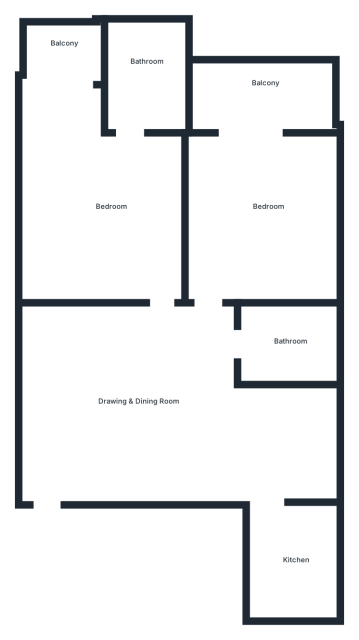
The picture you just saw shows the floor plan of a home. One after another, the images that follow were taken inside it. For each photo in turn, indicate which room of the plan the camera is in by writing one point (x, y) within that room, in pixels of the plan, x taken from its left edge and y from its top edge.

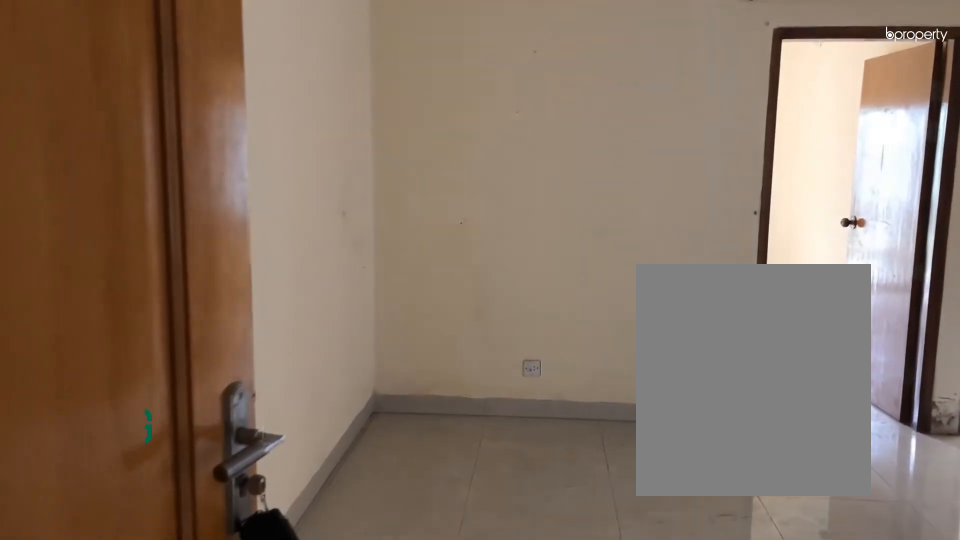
(145, 416)
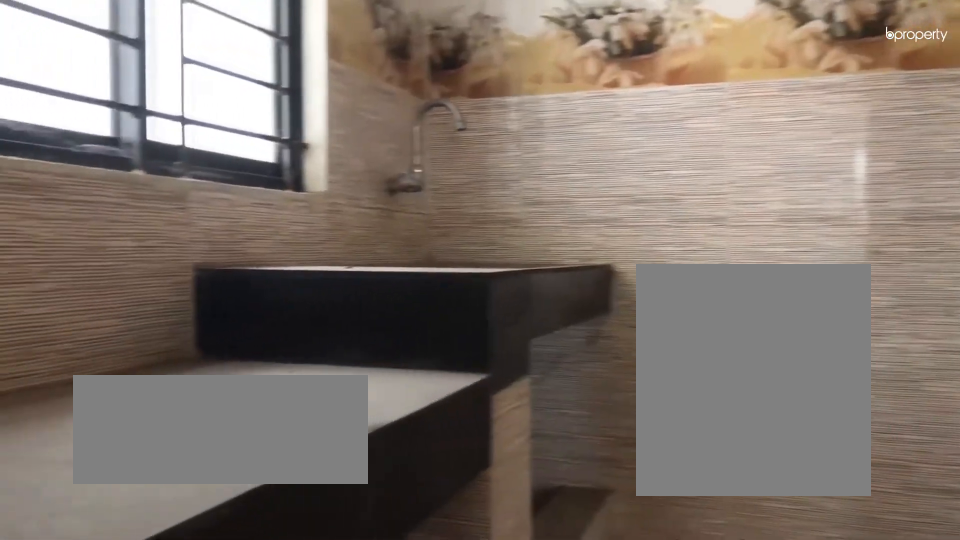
(294, 566)
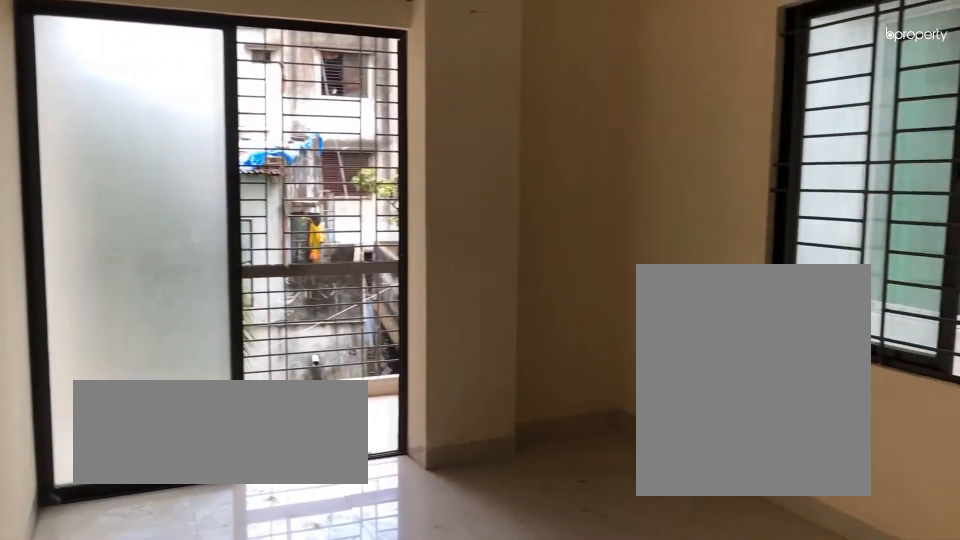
(268, 212)
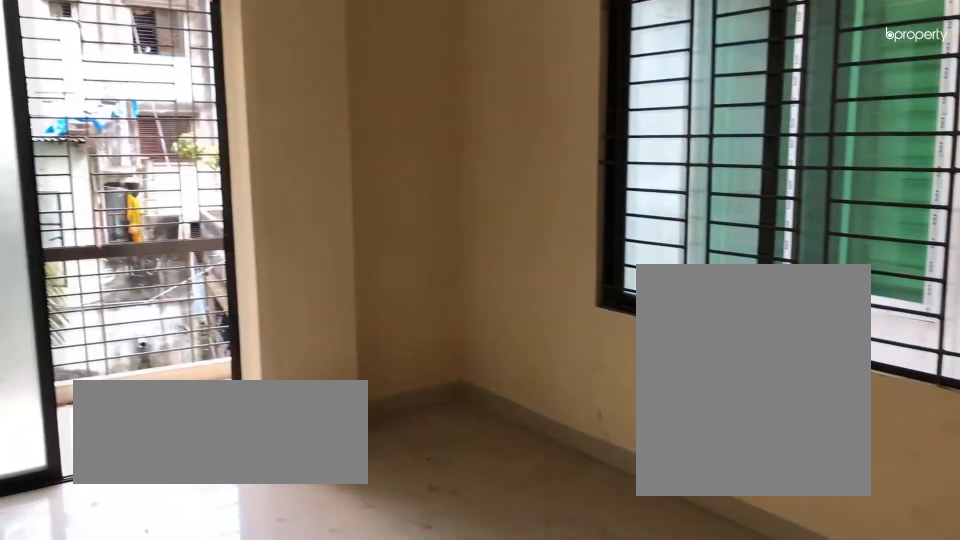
(268, 212)
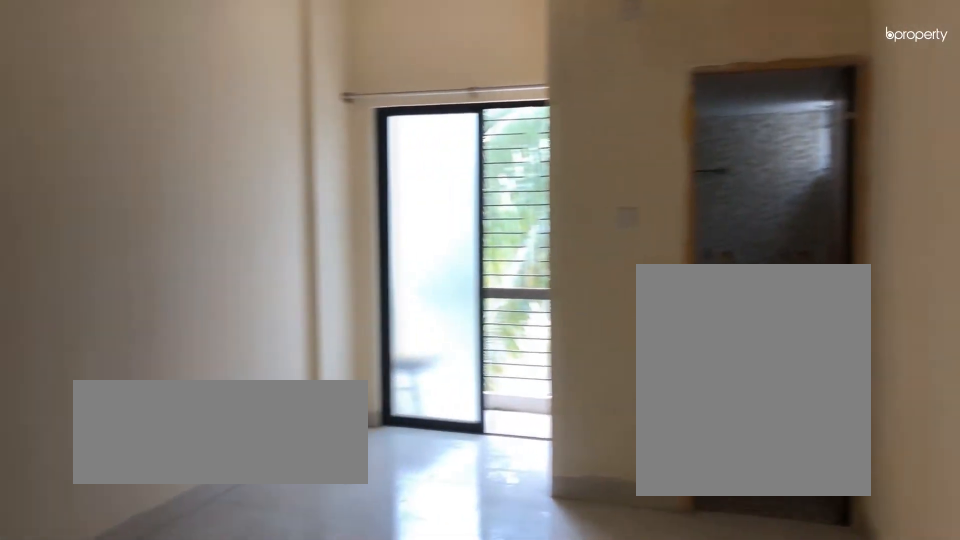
(116, 214)
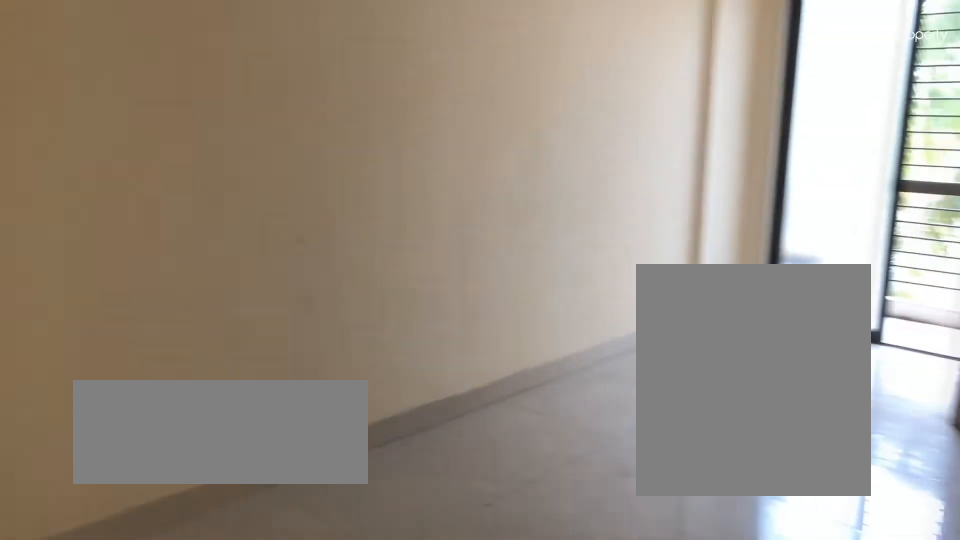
(116, 214)
